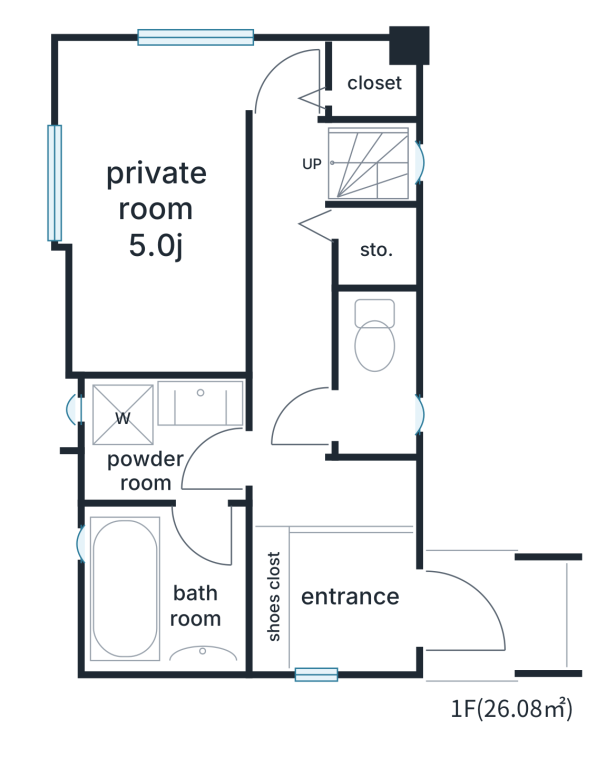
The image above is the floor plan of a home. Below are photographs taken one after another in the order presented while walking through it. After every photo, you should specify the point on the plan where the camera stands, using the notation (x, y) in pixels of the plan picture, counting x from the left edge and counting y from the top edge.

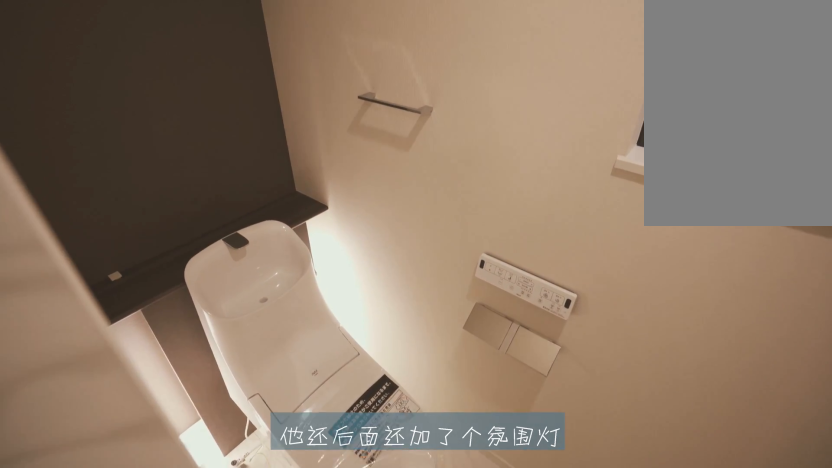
(378, 387)
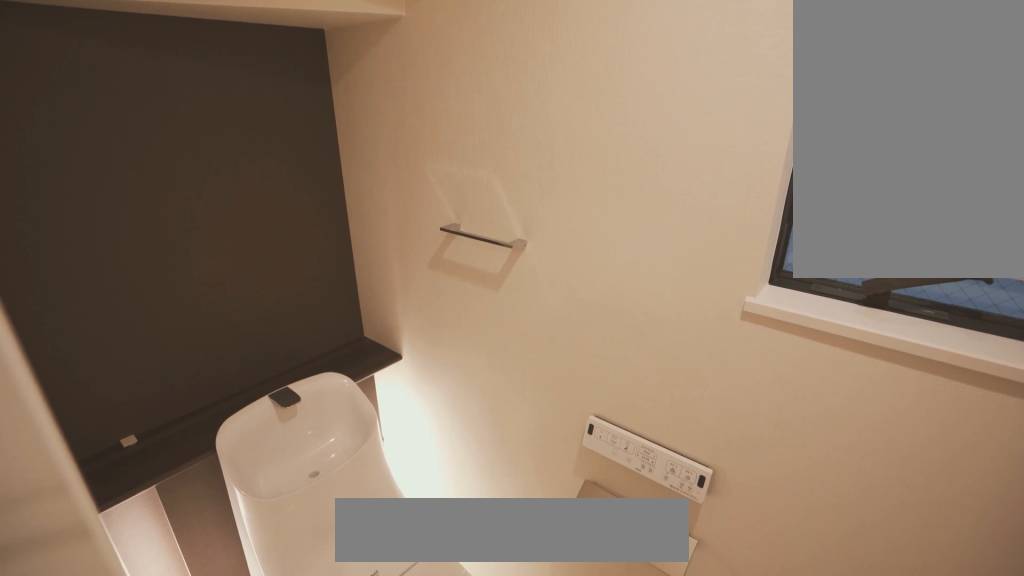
(378, 387)
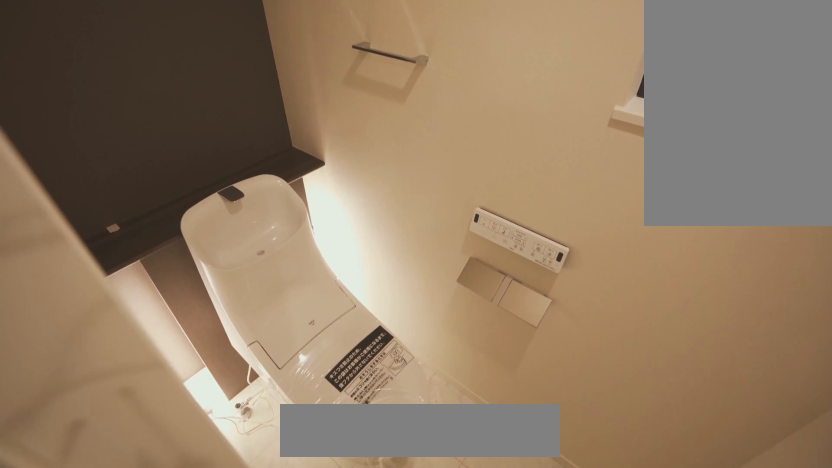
(378, 387)
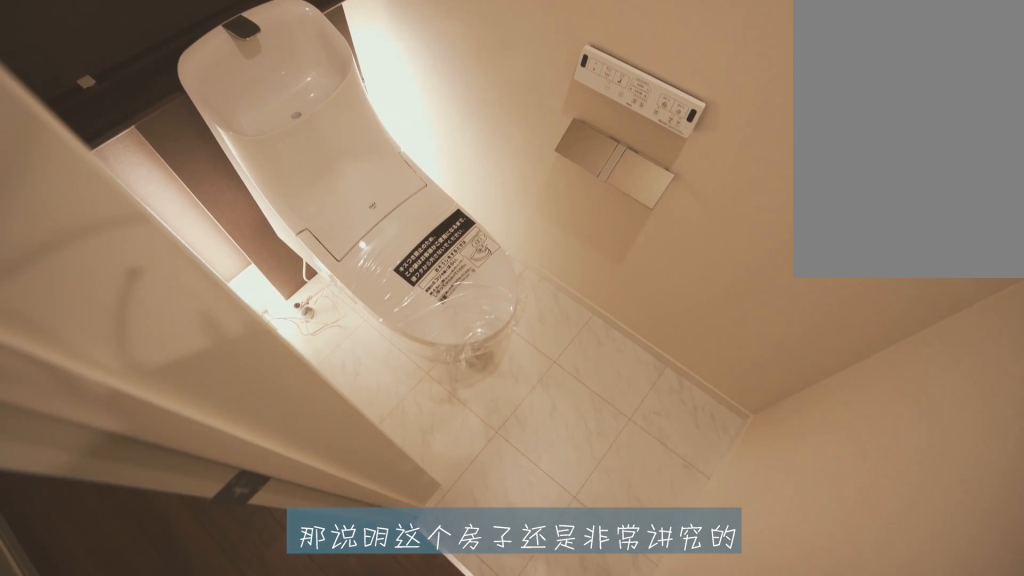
(379, 387)
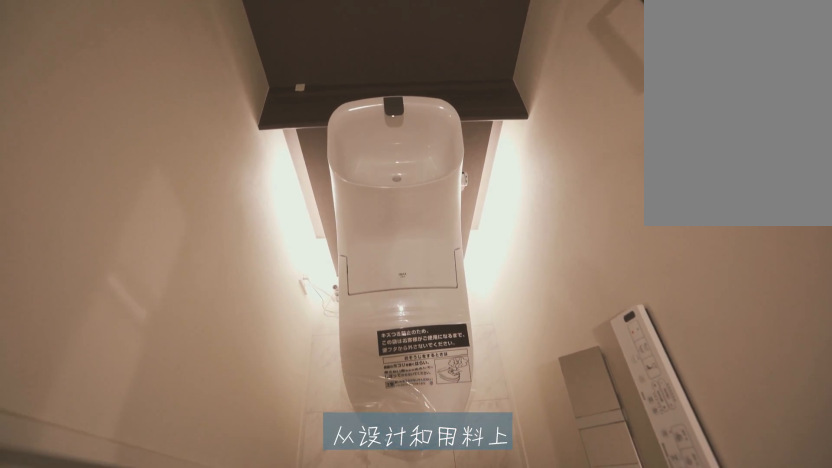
(378, 387)
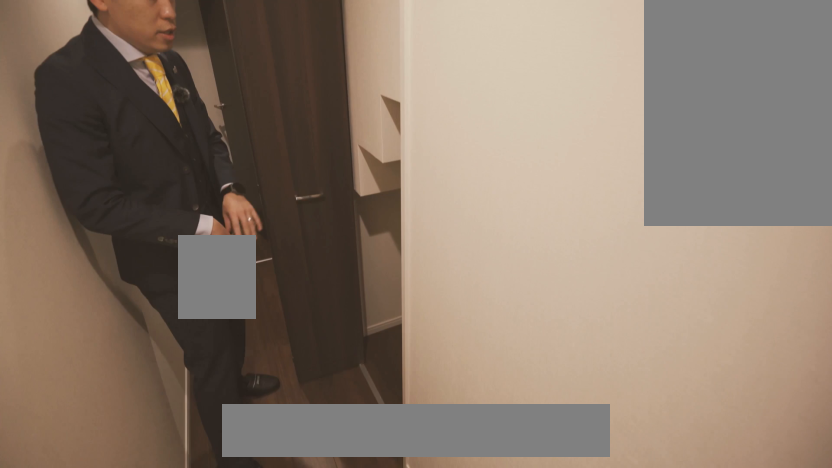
(338, 309)
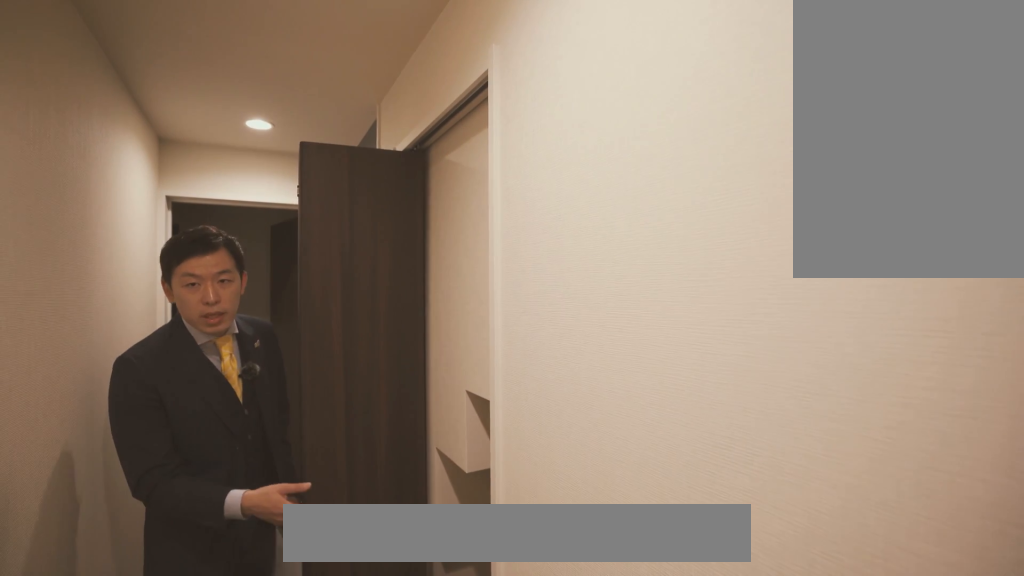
(305, 247)
